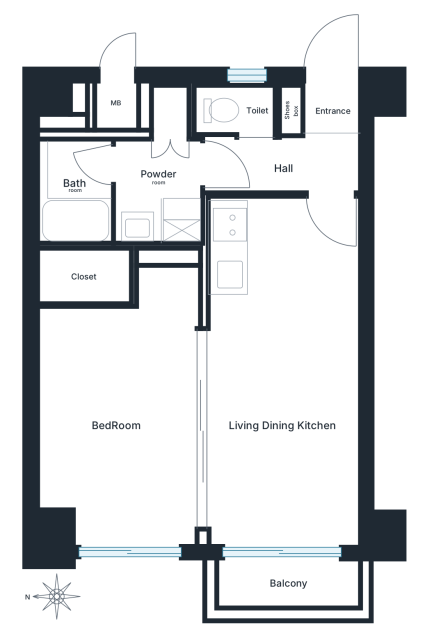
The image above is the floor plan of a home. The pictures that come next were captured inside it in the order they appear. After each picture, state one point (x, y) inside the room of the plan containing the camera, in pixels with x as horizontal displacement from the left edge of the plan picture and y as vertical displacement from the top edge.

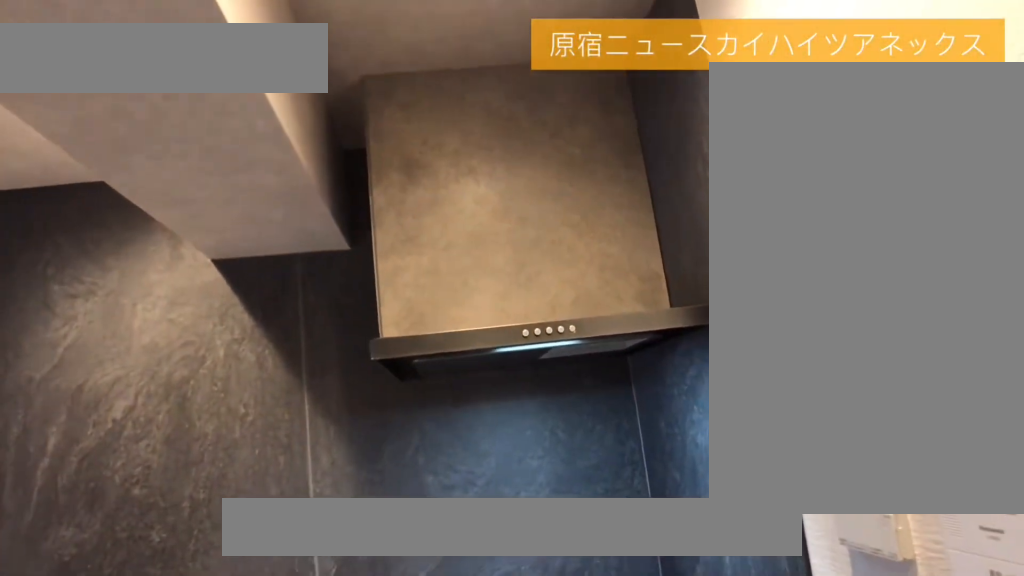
(286, 253)
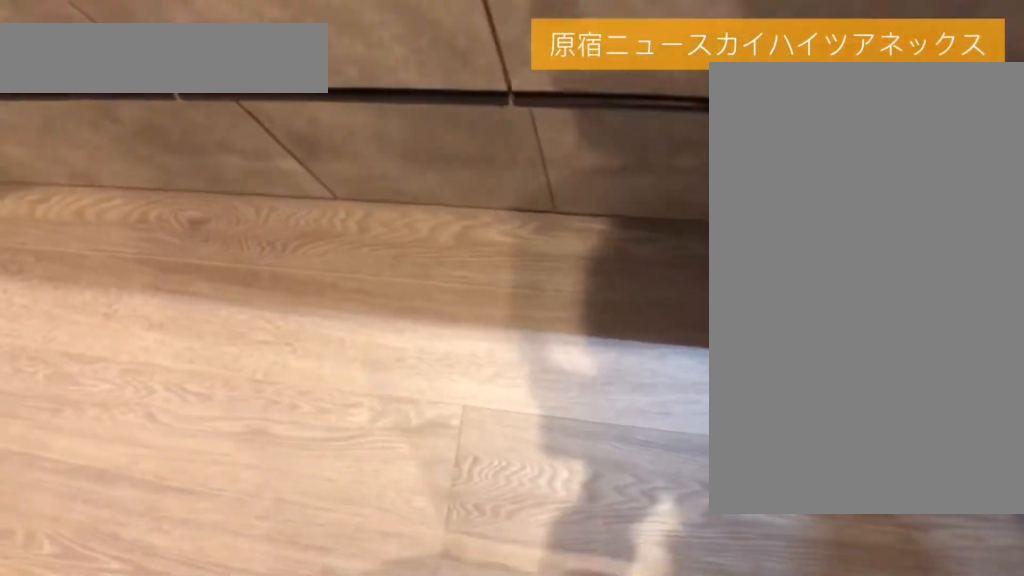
(287, 256)
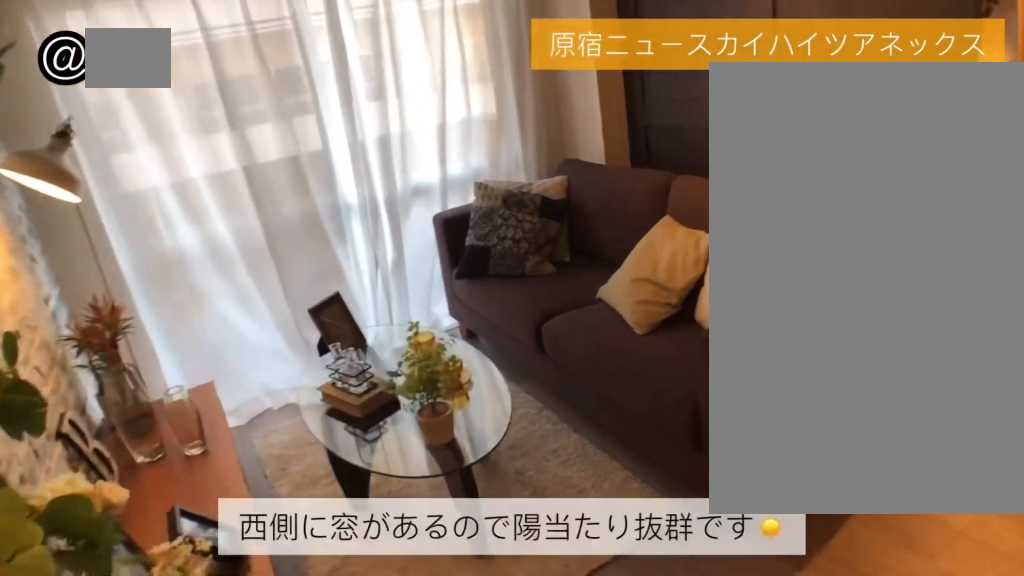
(287, 427)
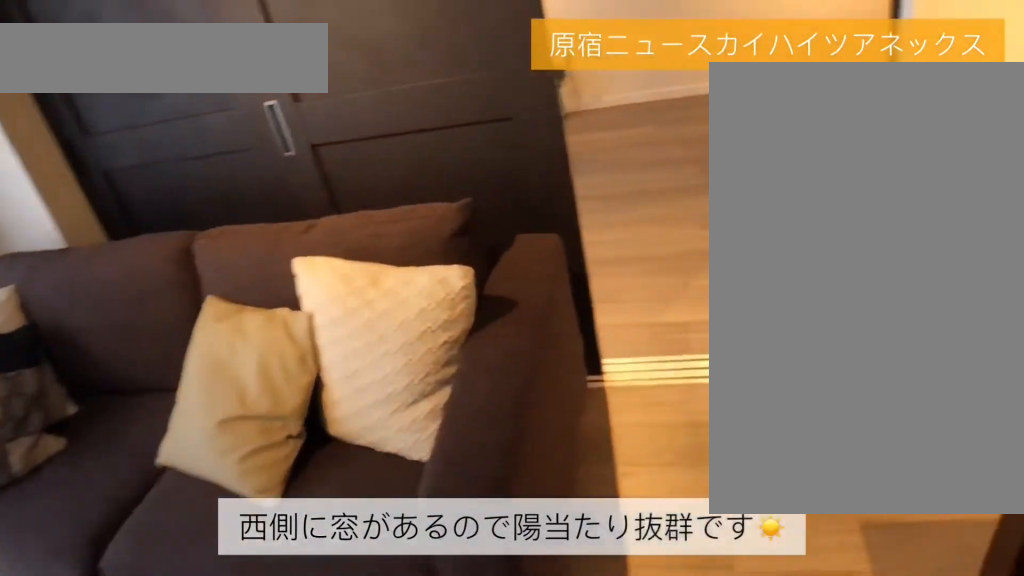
(286, 427)
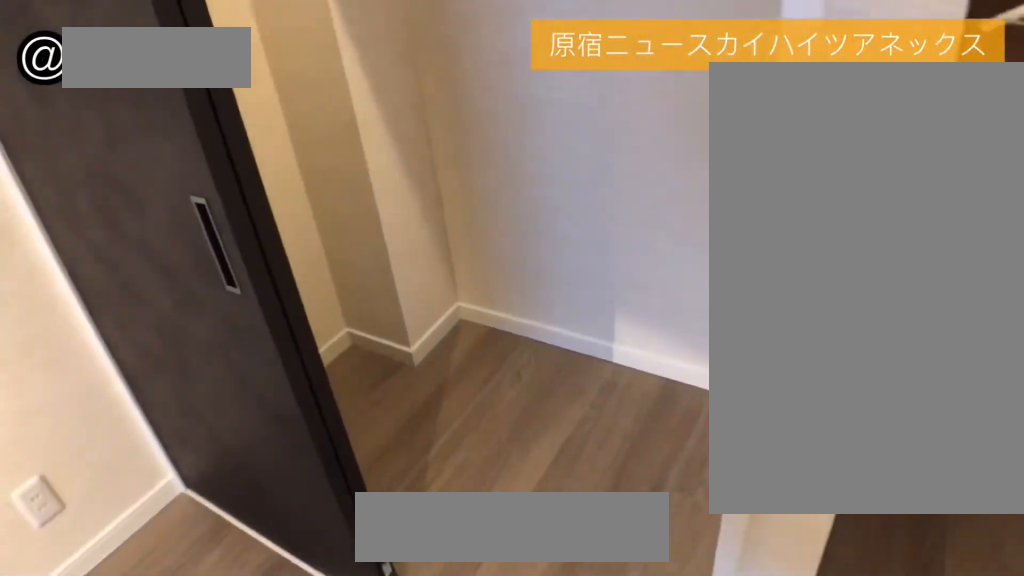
(121, 425)
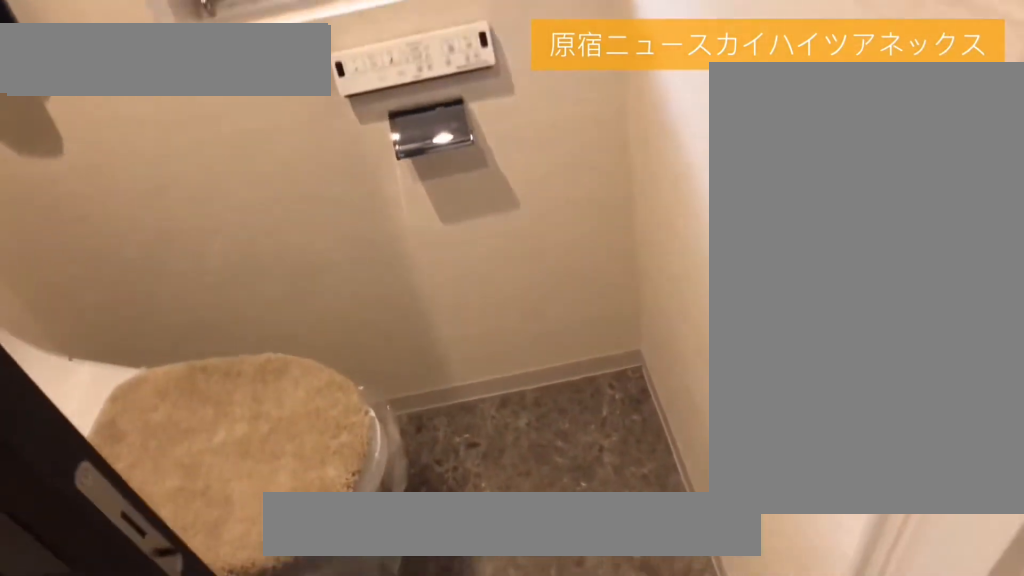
(231, 126)
